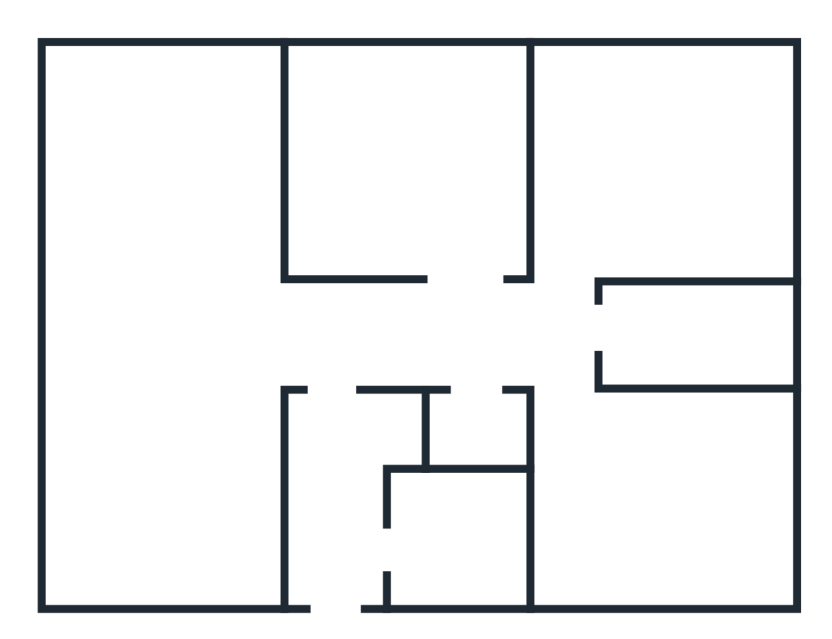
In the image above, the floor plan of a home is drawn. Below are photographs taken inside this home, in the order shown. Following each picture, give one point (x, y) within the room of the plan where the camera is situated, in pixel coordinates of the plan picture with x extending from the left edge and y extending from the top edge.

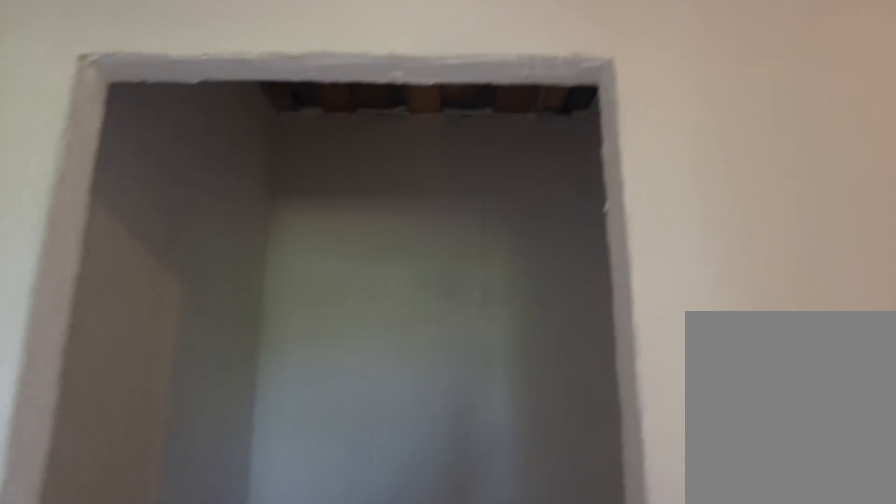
(488, 355)
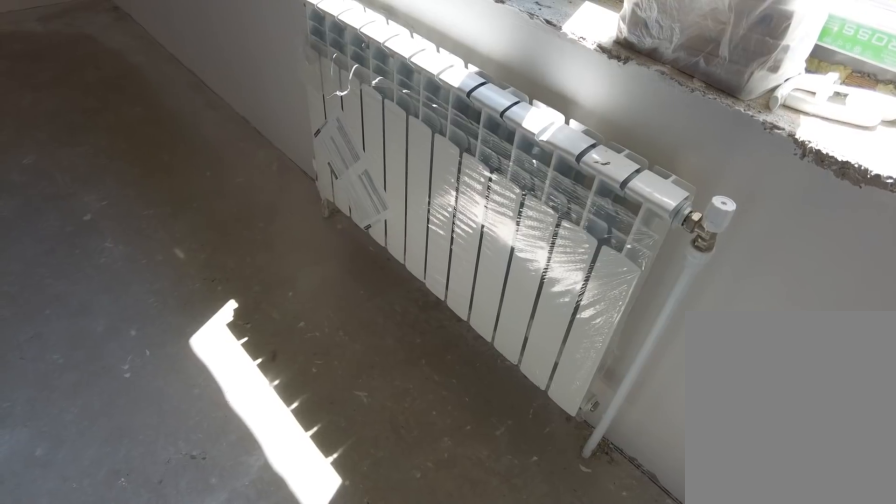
(607, 525)
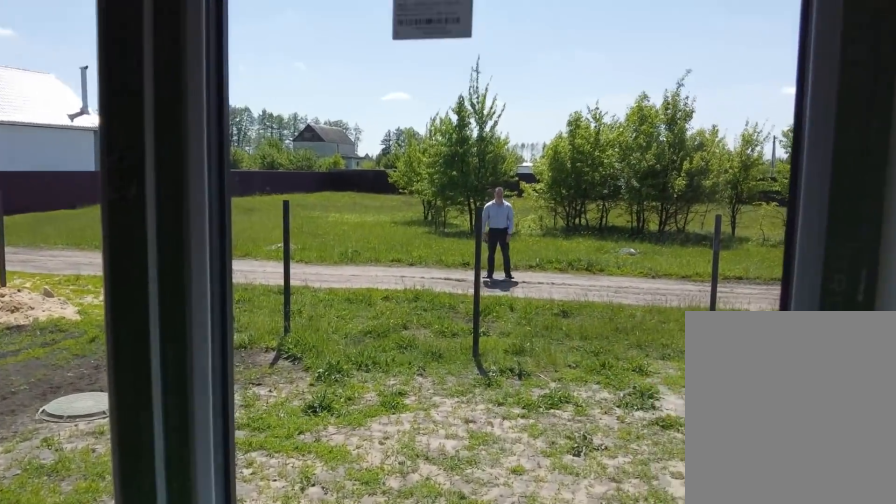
(607, 525)
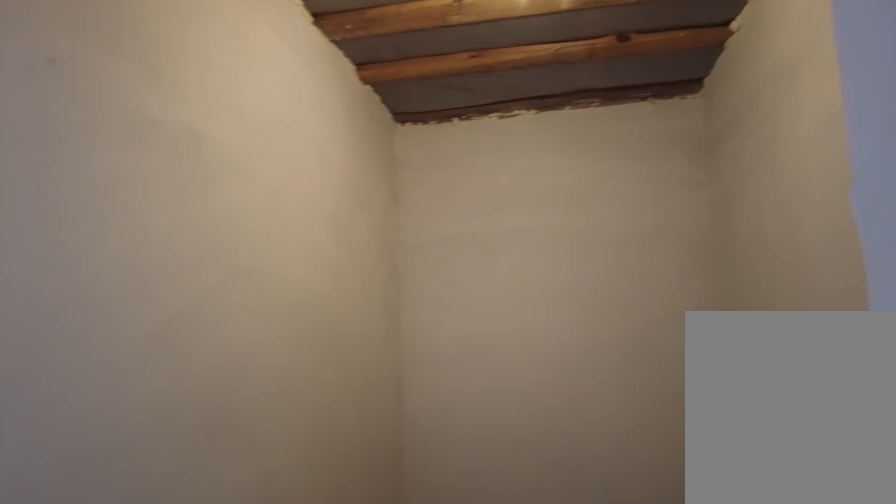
(564, 343)
